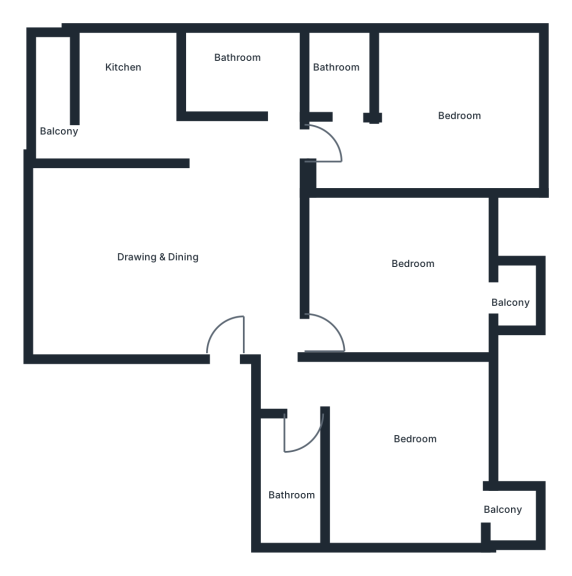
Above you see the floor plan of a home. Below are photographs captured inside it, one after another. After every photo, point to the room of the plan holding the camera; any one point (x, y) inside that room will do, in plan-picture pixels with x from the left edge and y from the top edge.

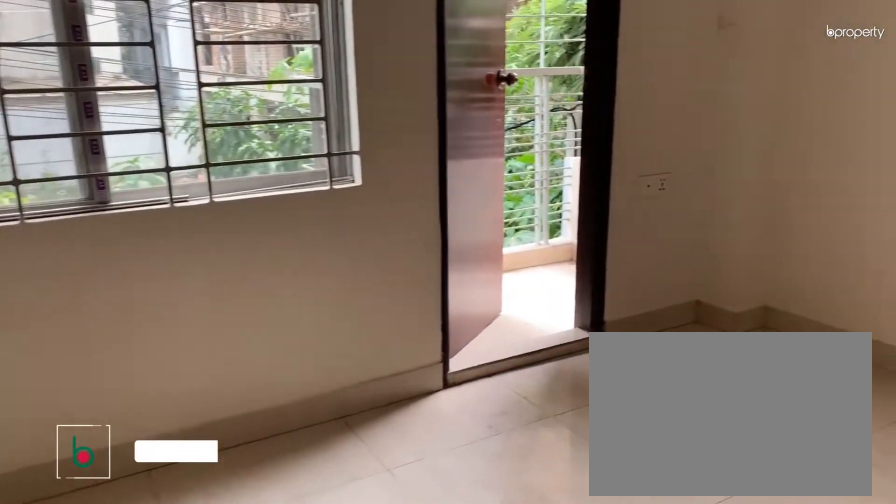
(413, 467)
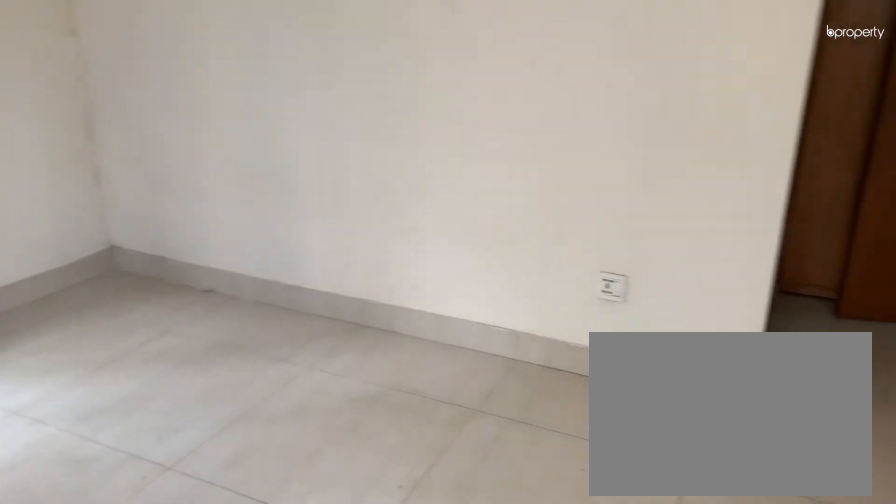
(413, 467)
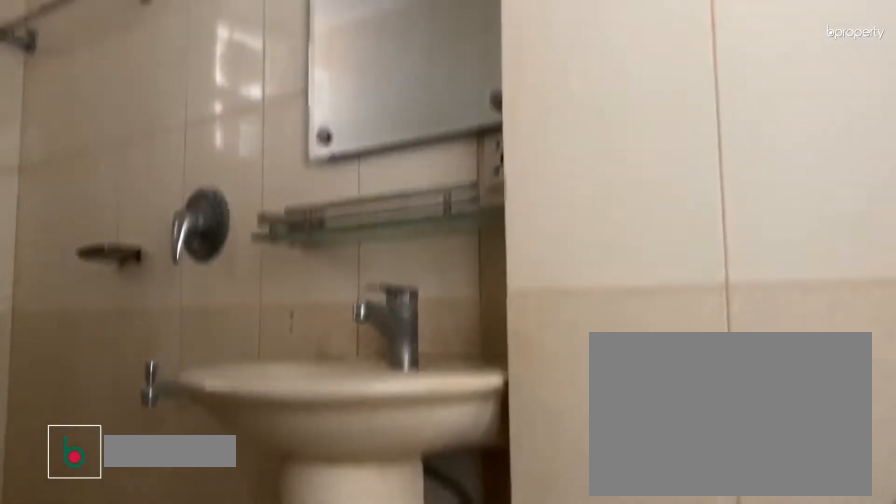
(293, 464)
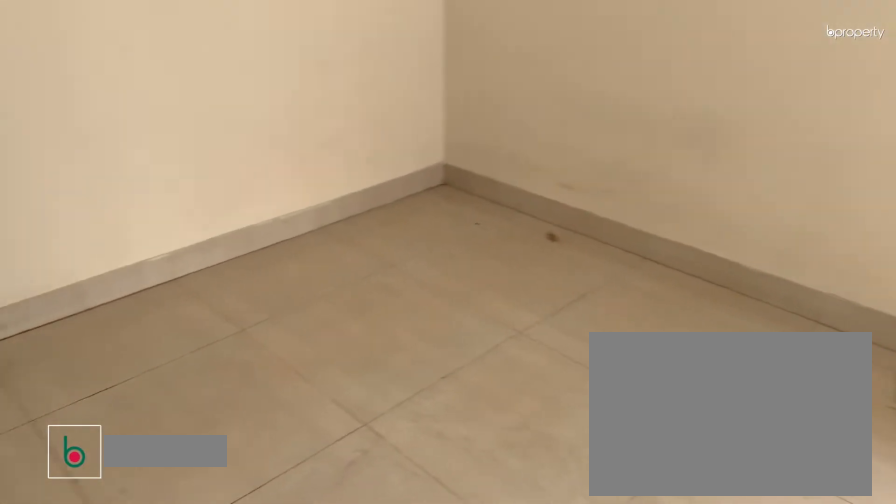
(424, 294)
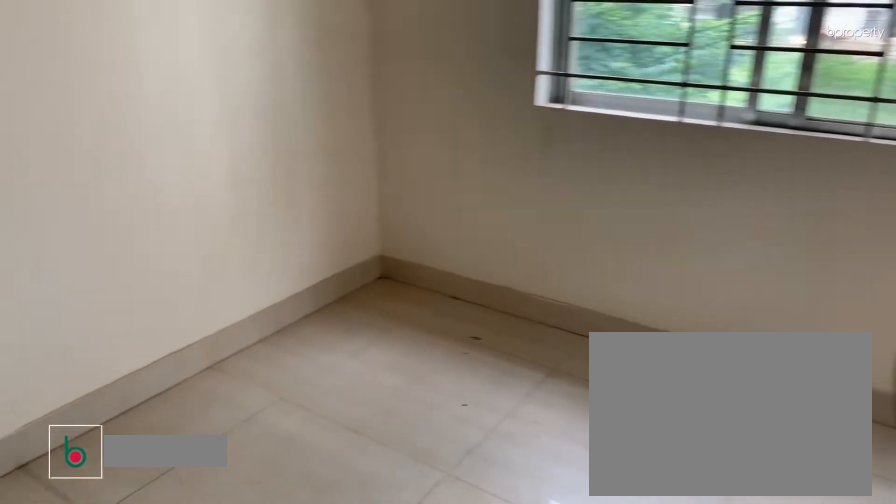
(443, 118)
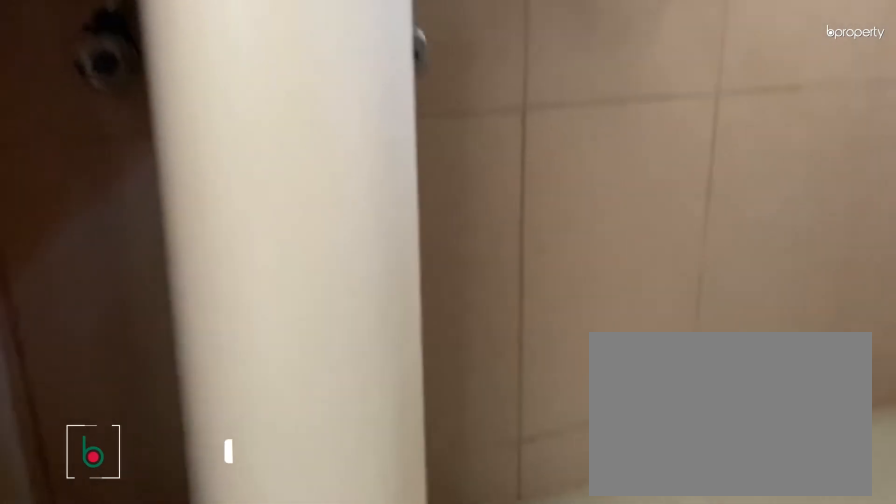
(345, 83)
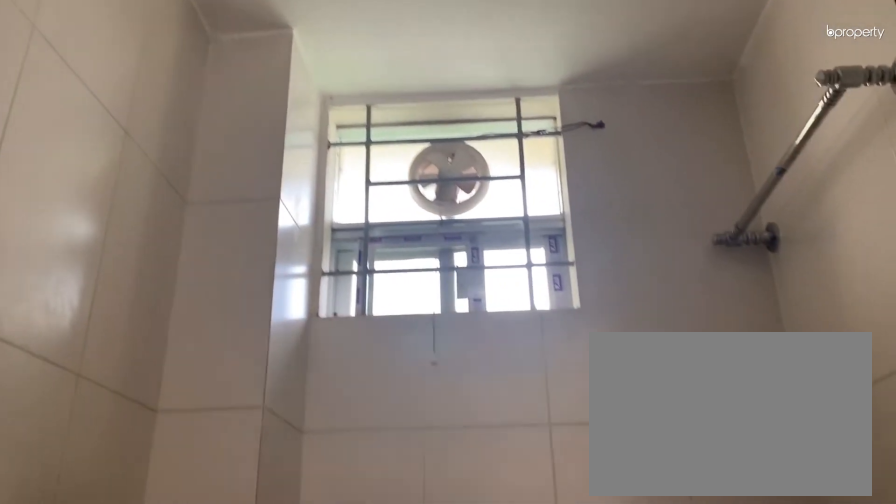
(345, 83)
